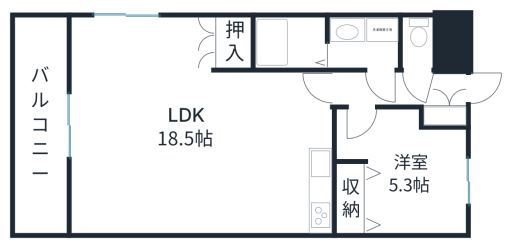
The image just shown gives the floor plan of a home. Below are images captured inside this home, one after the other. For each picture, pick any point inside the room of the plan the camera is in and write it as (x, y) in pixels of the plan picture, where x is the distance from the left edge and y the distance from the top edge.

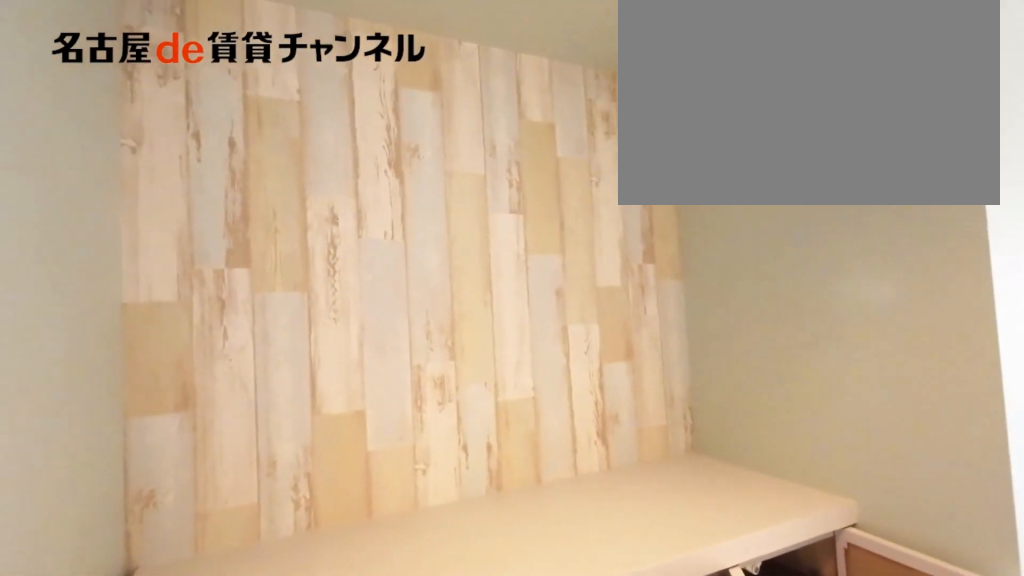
(448, 100)
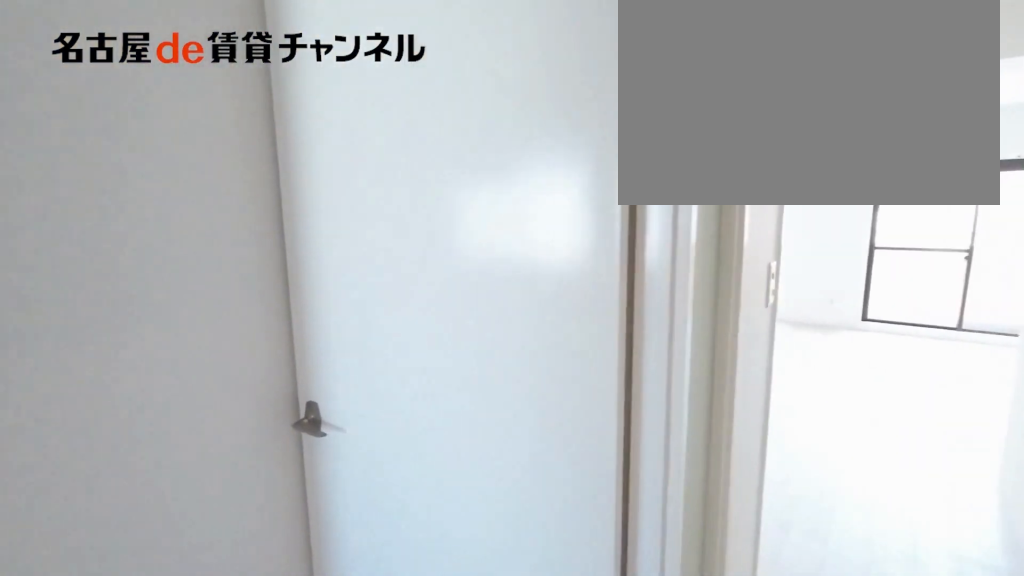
(382, 89)
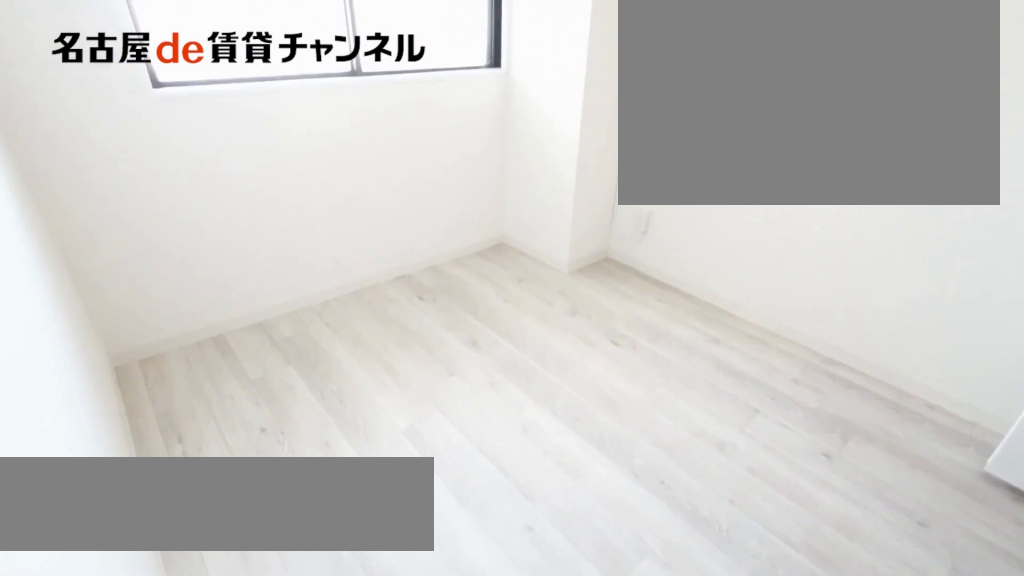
(401, 173)
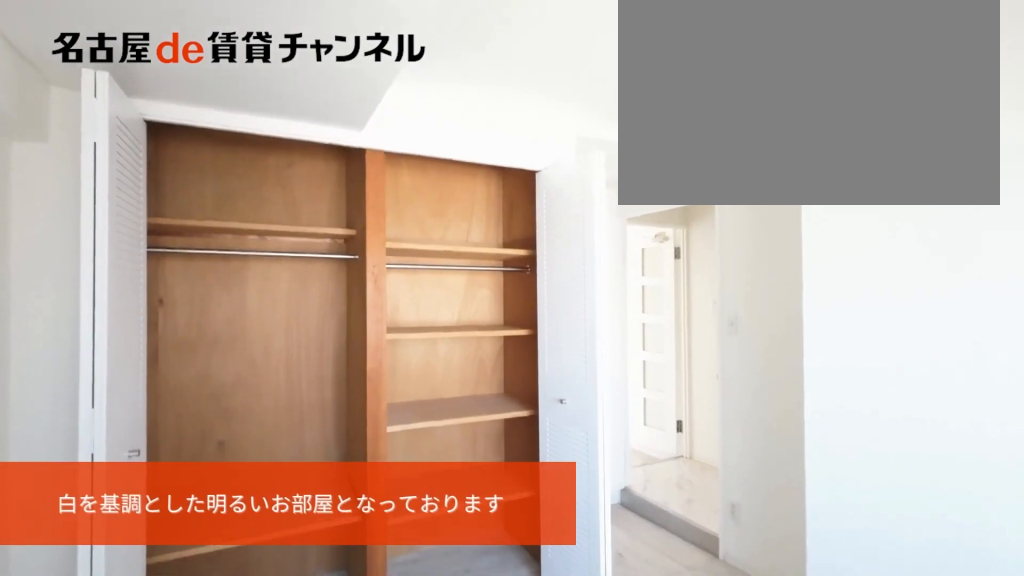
(401, 173)
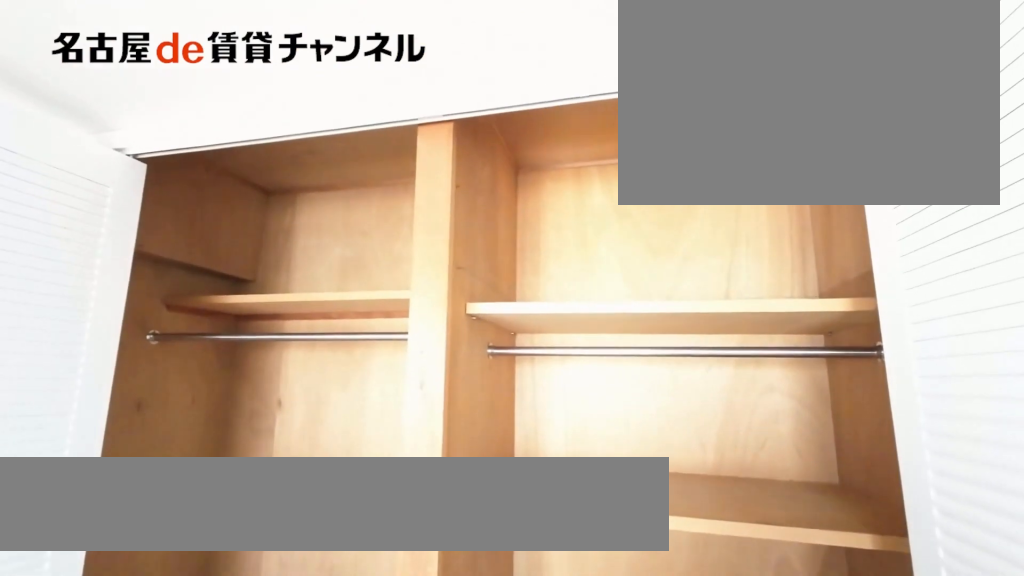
(347, 196)
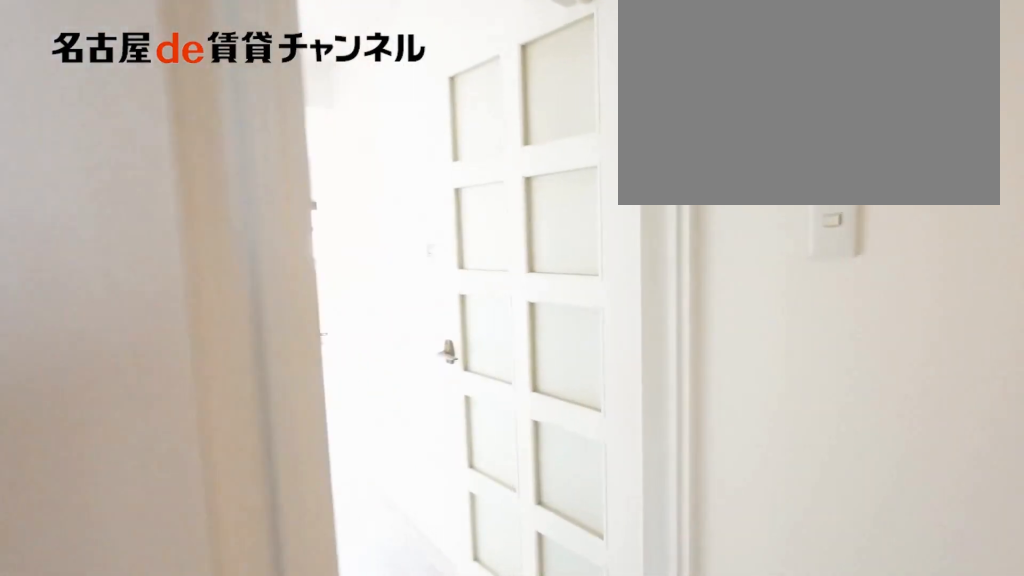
(353, 88)
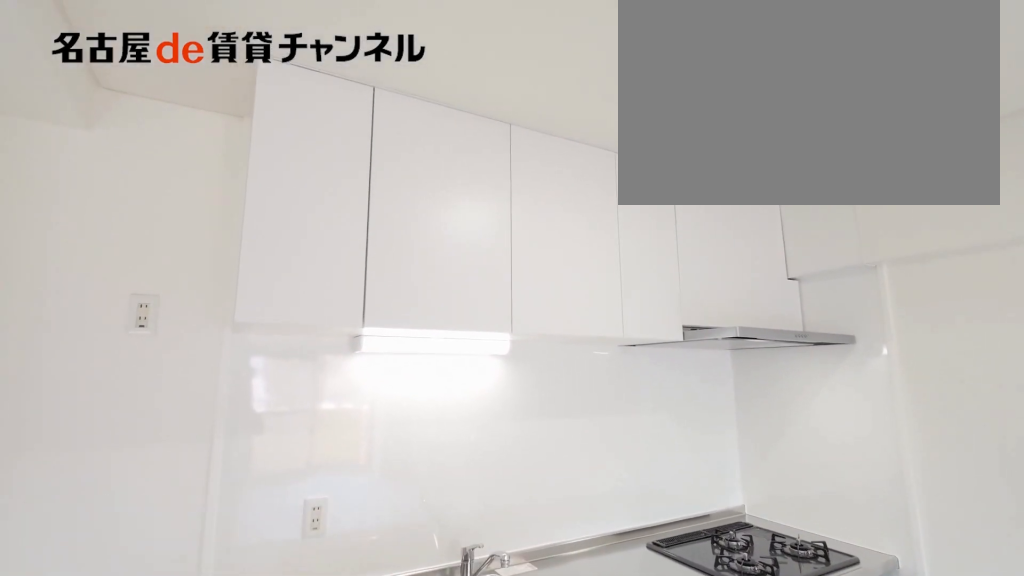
(326, 201)
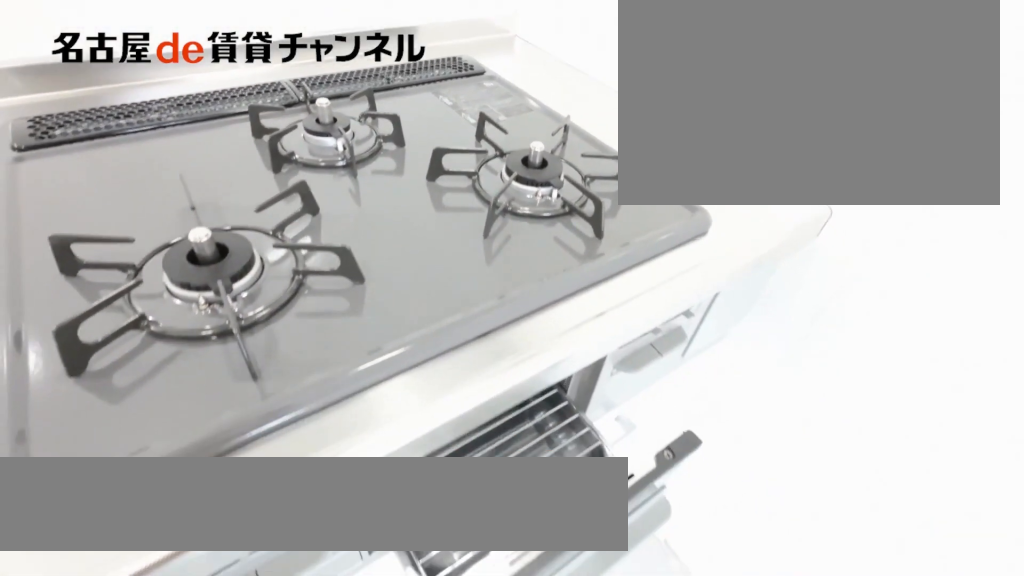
(326, 201)
